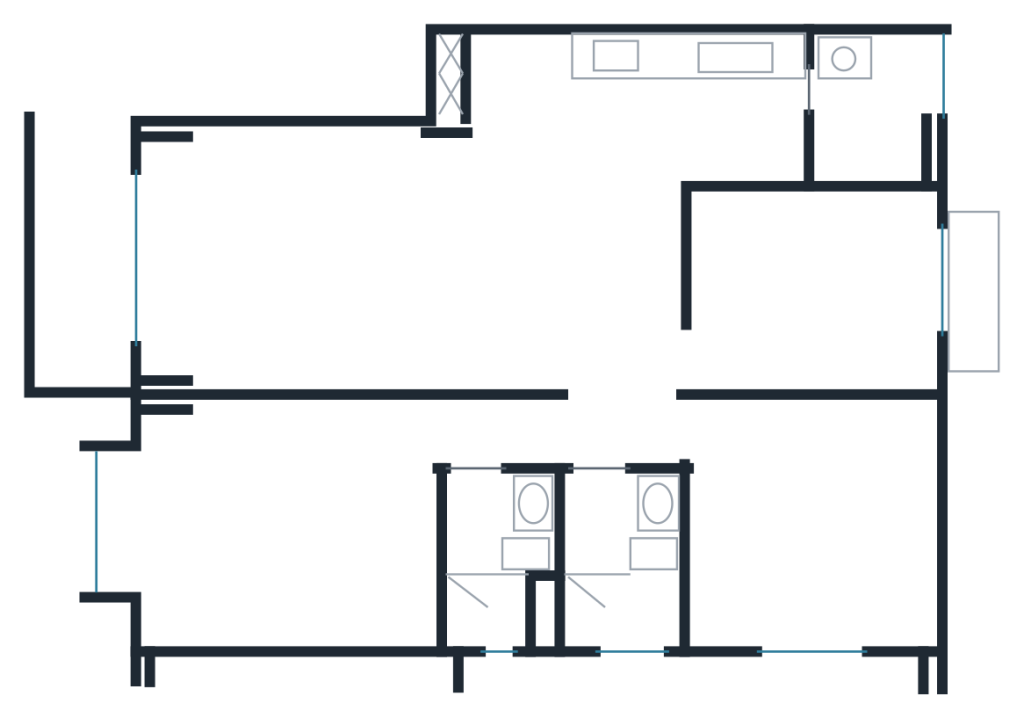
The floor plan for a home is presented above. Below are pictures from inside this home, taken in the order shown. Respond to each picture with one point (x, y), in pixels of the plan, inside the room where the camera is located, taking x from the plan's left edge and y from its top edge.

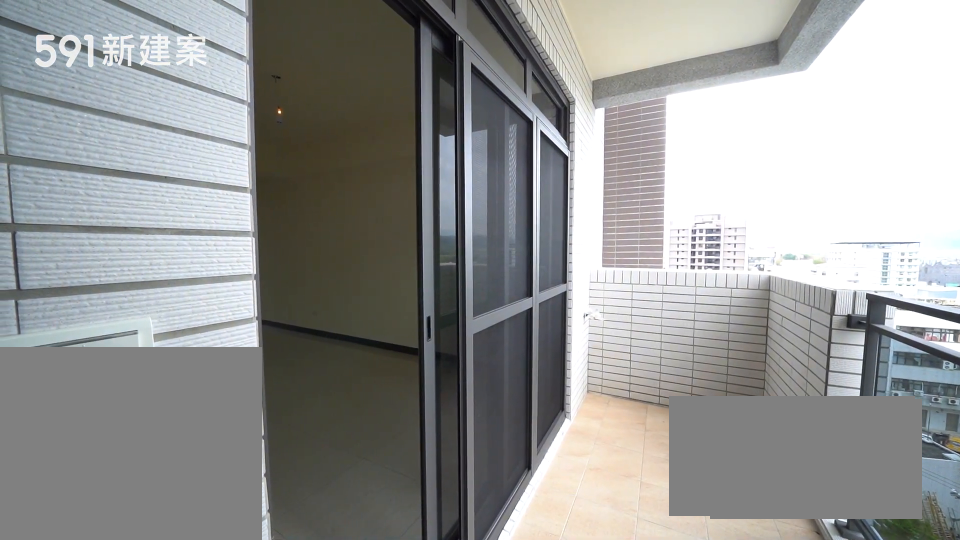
(81, 256)
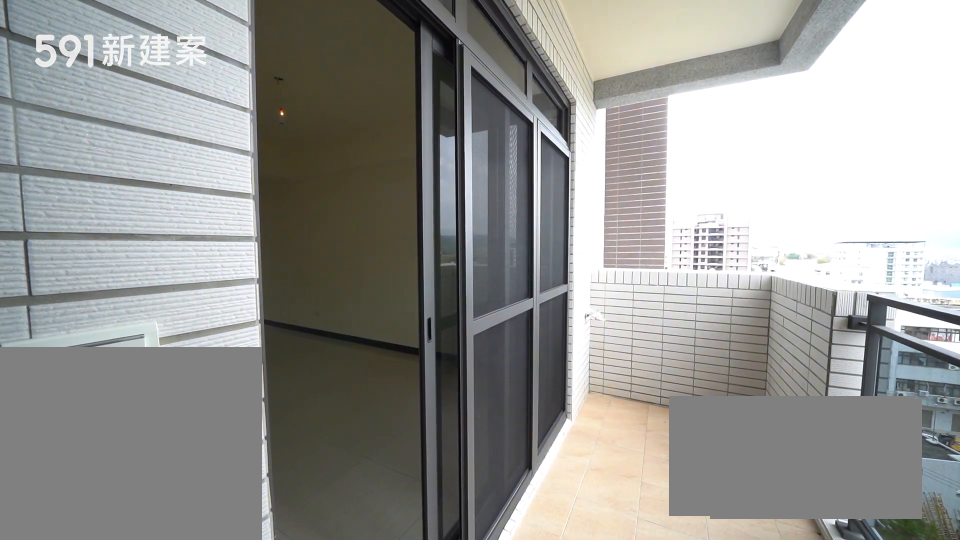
(81, 256)
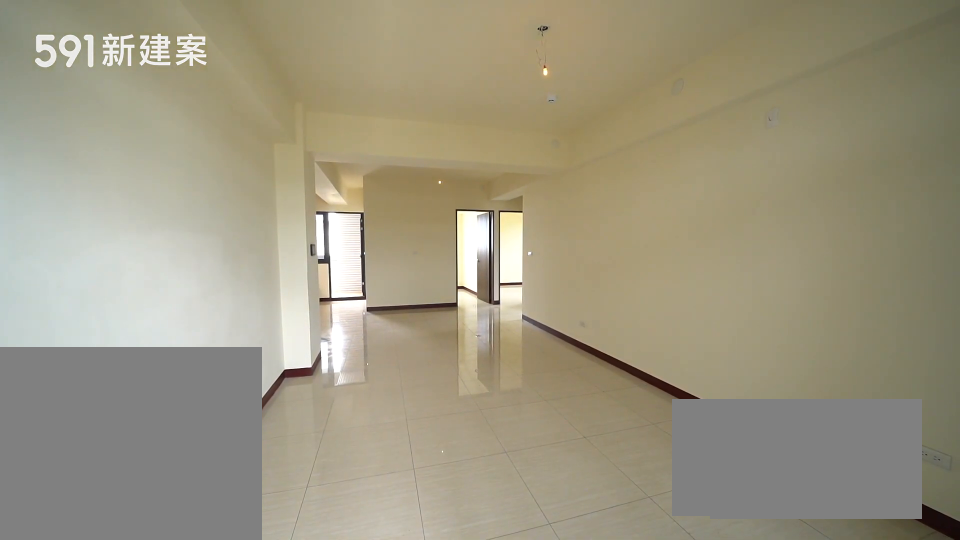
(415, 258)
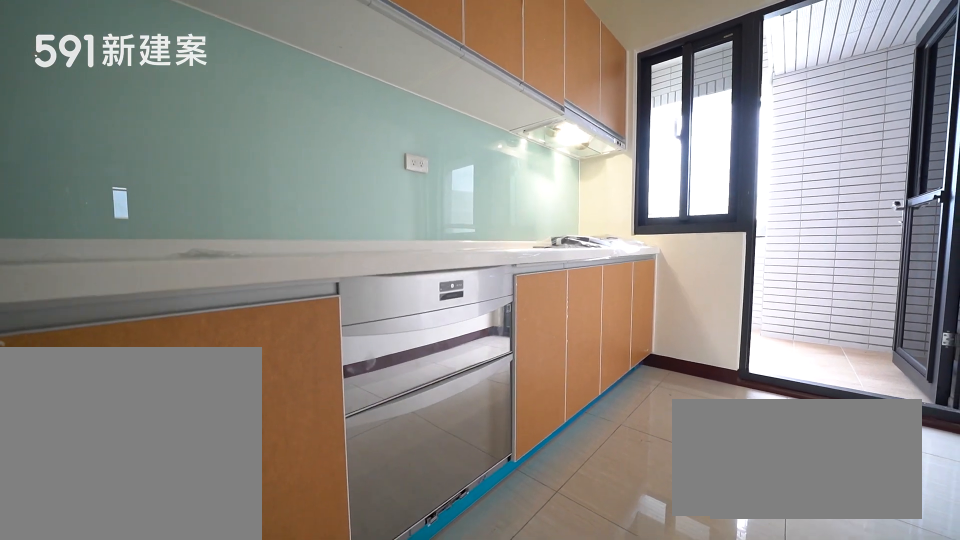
(640, 111)
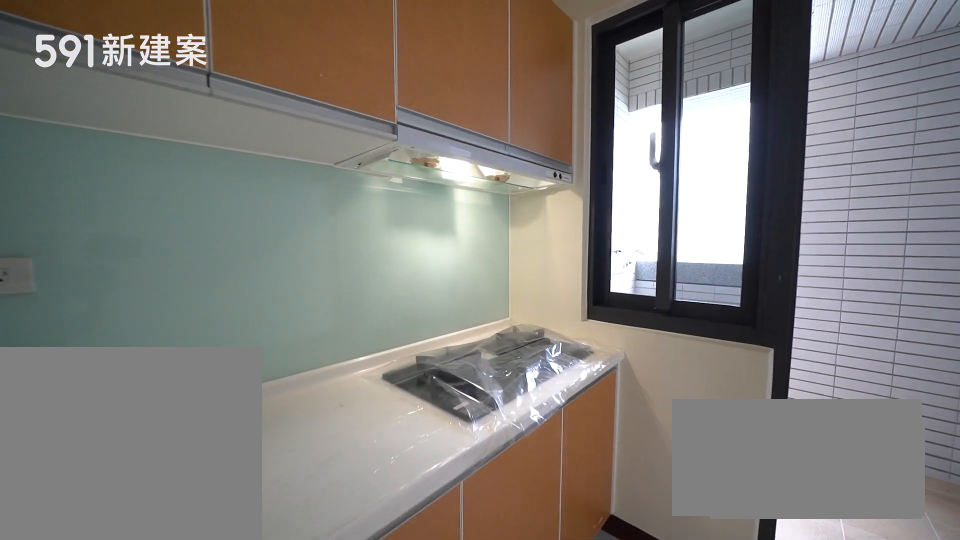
(640, 111)
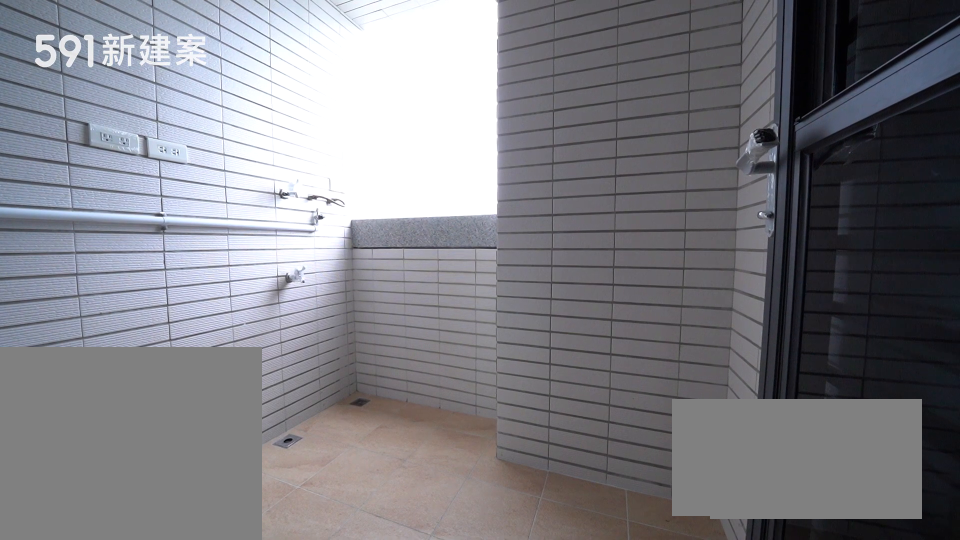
(873, 106)
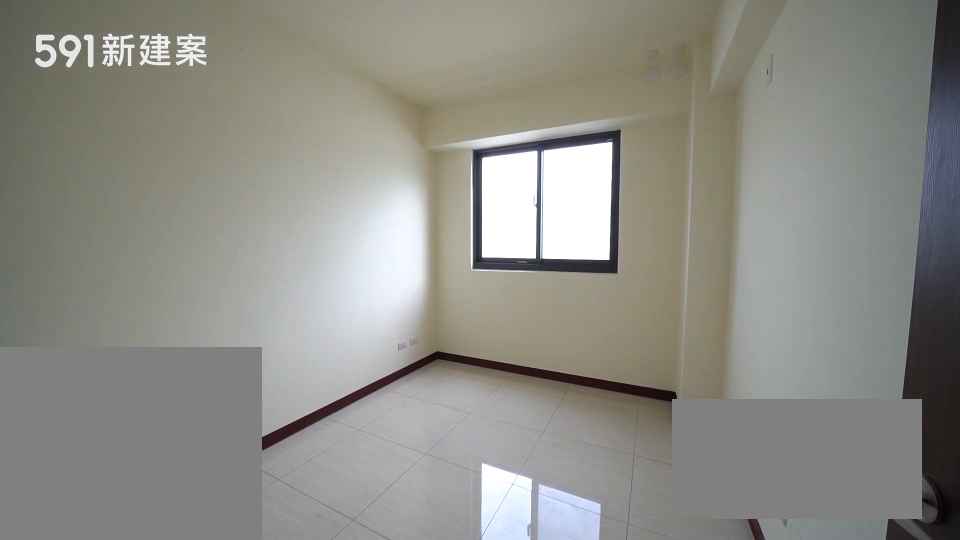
(818, 290)
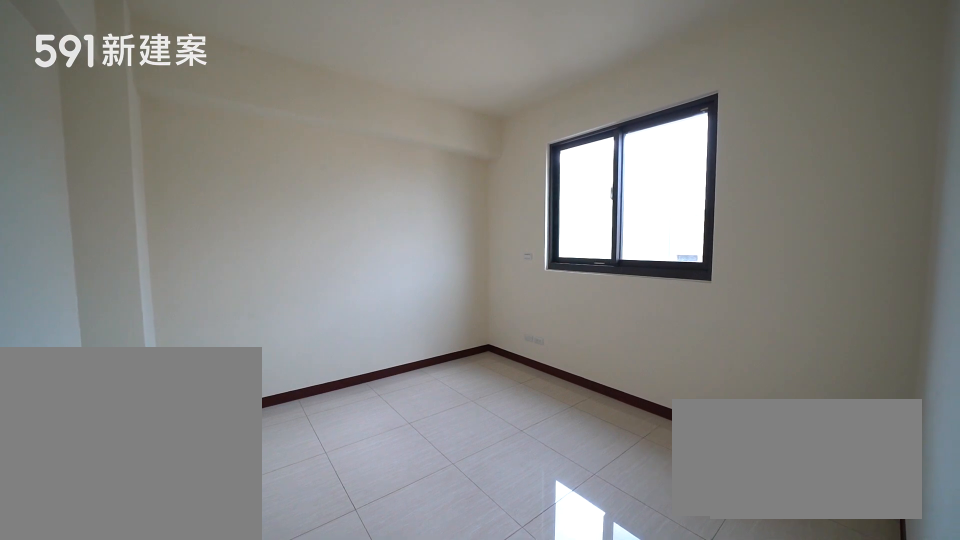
(816, 531)
